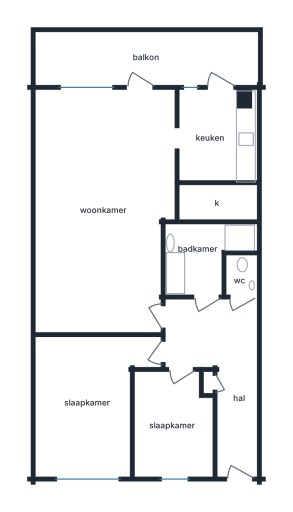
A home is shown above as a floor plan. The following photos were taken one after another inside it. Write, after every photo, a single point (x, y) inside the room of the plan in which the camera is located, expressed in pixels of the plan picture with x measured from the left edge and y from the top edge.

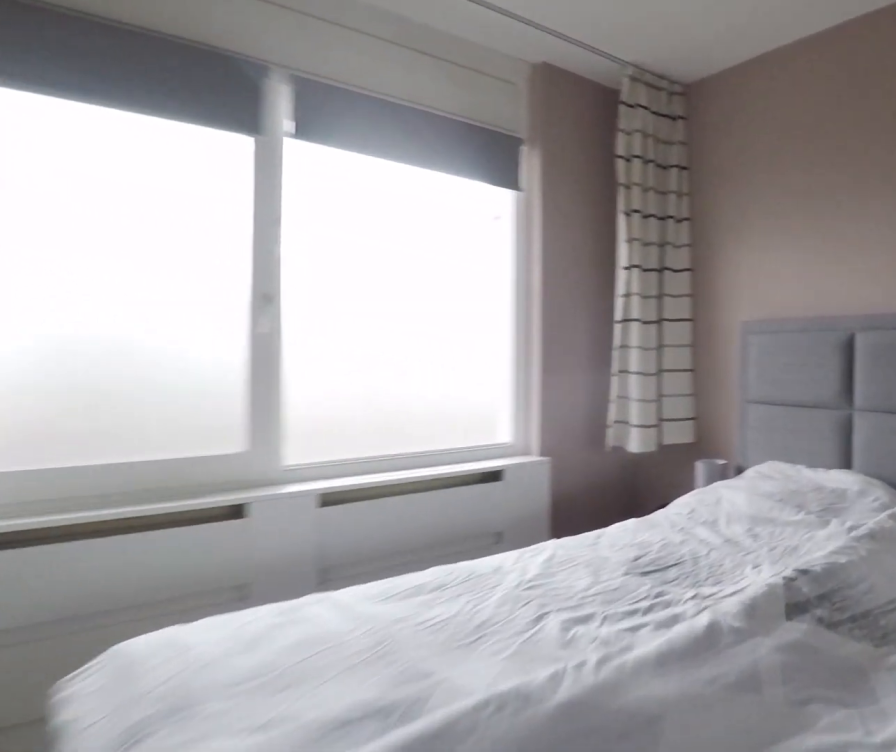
(88, 404)
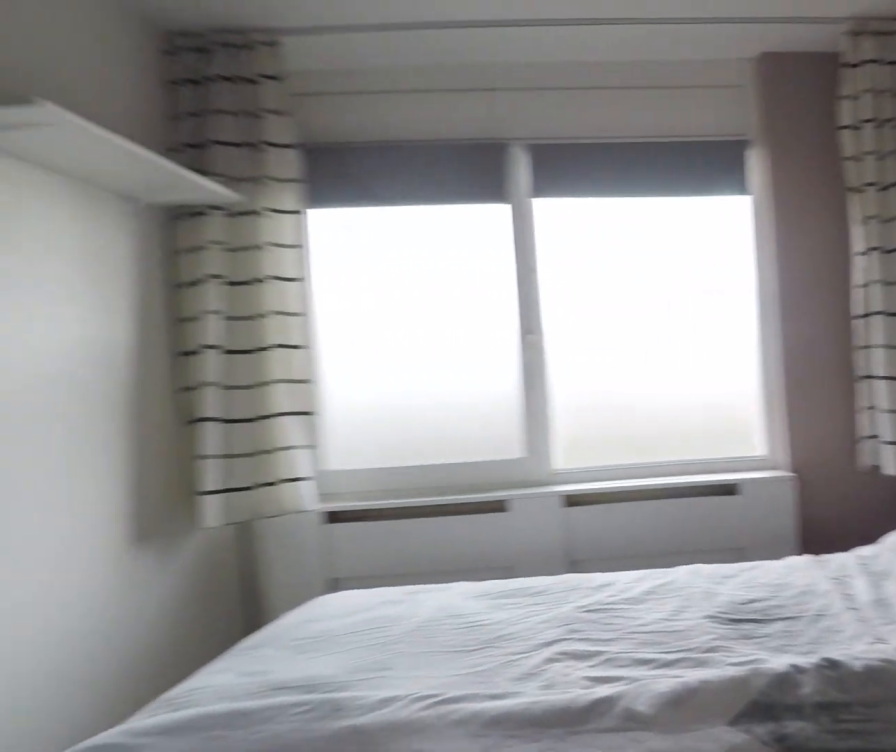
(88, 404)
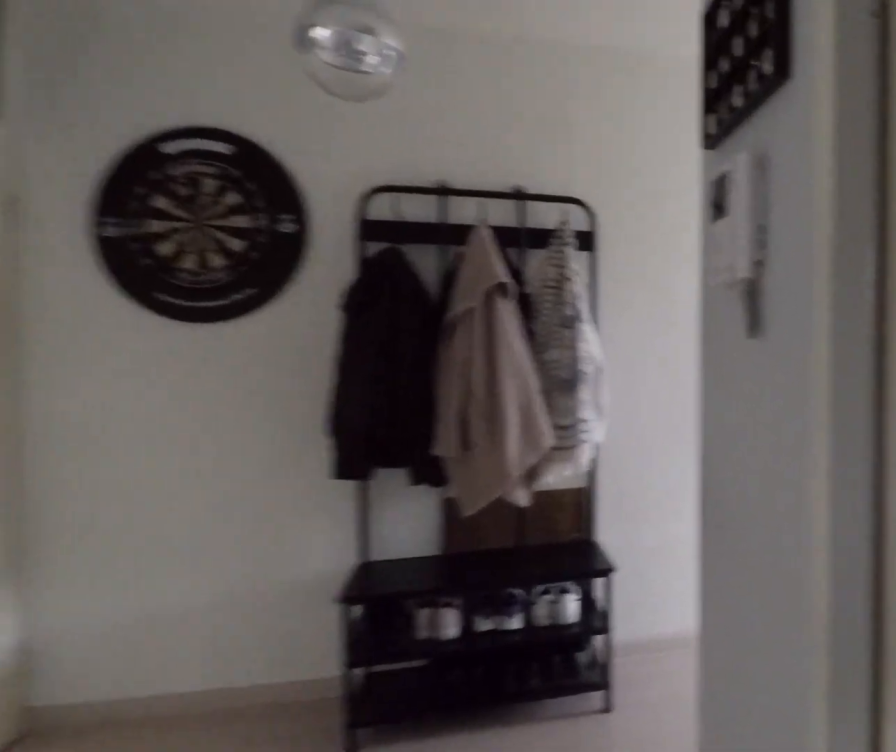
(219, 367)
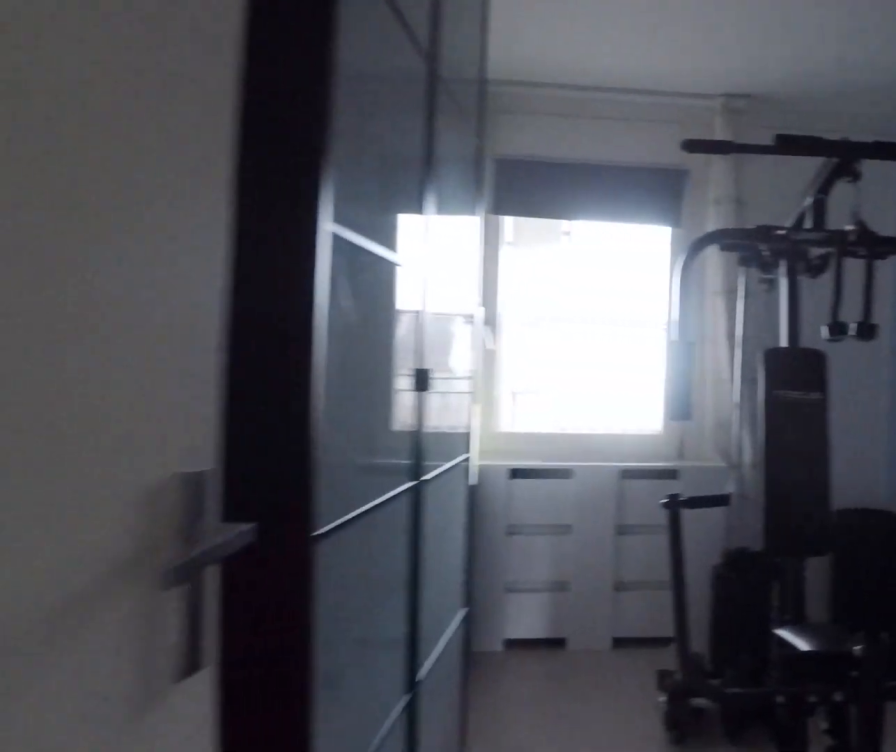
(172, 424)
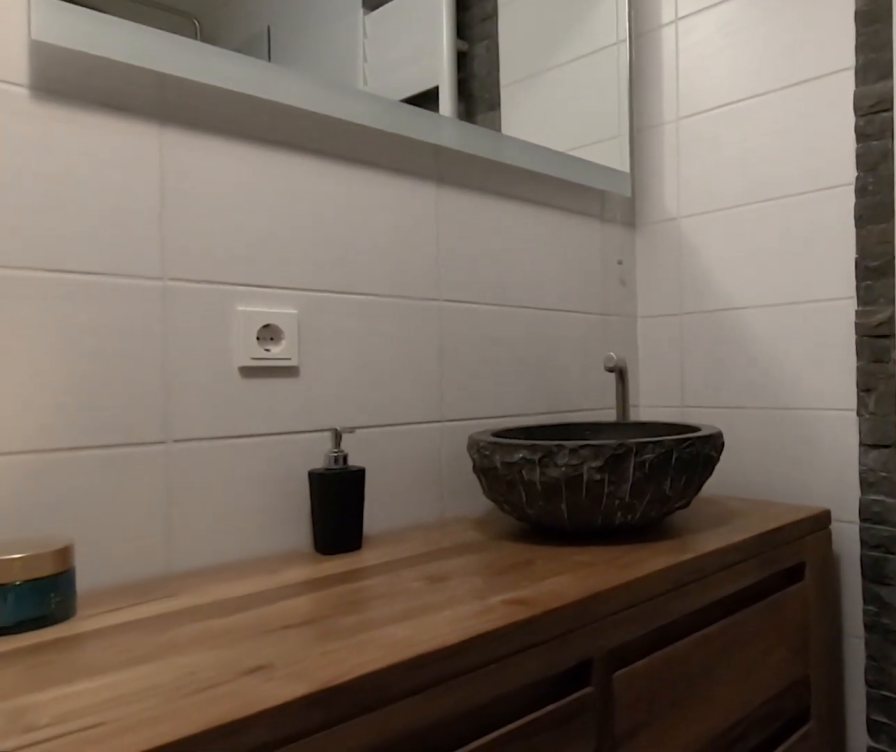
(200, 255)
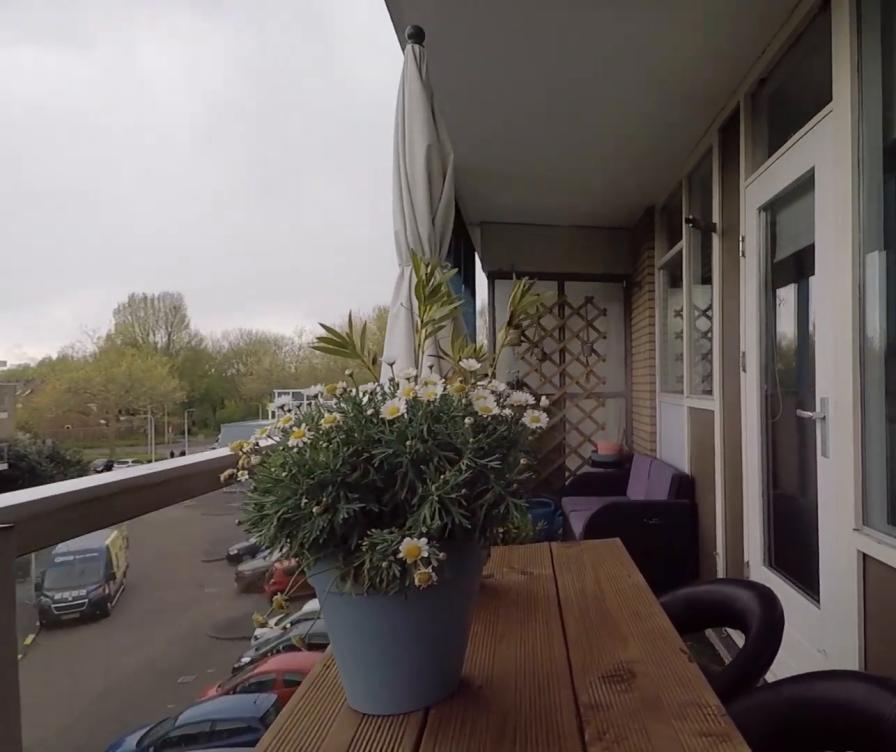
(146, 57)
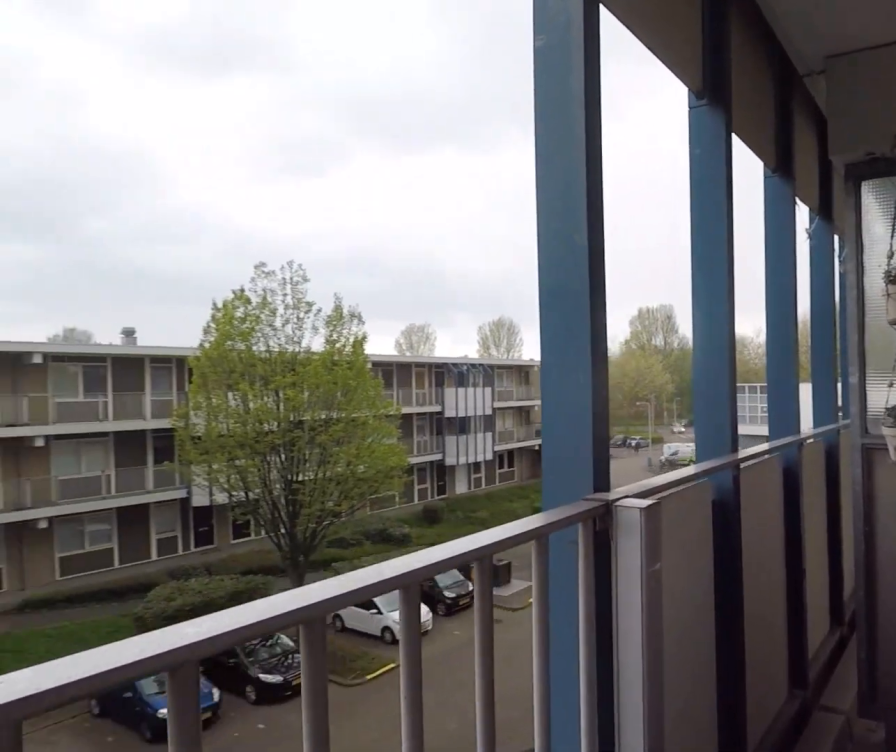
(146, 57)
